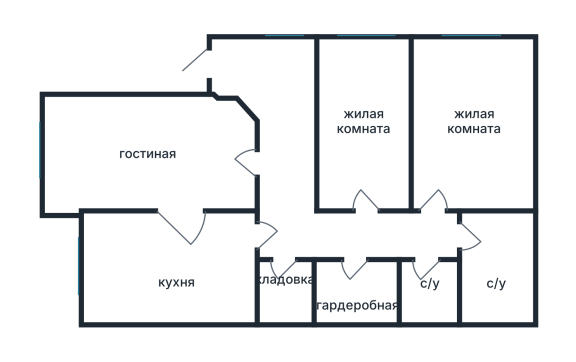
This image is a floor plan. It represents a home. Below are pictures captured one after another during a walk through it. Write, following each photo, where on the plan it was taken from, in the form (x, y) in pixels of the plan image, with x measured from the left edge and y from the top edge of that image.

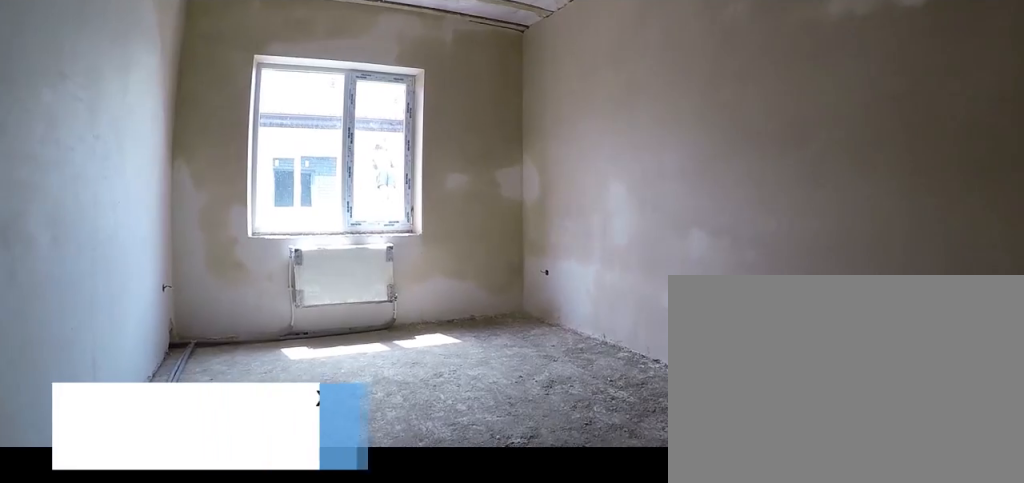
(447, 181)
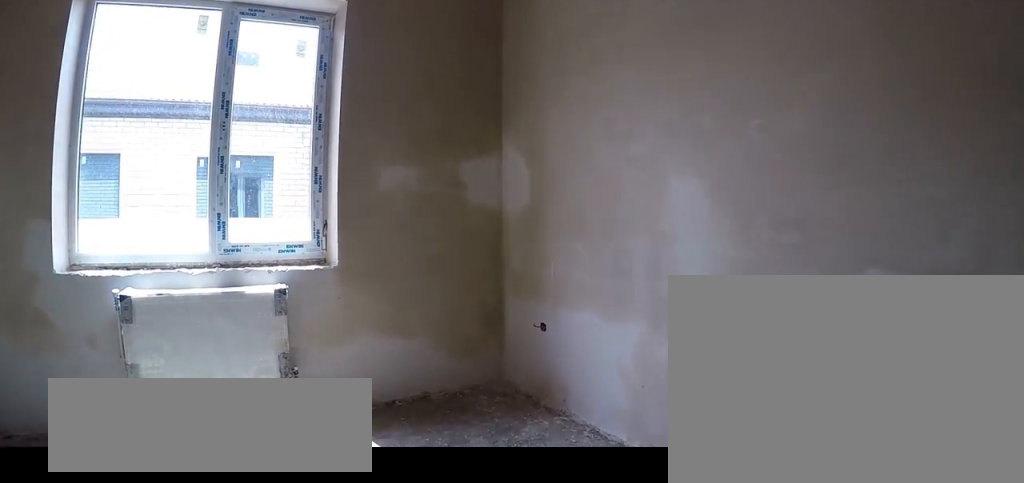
(470, 121)
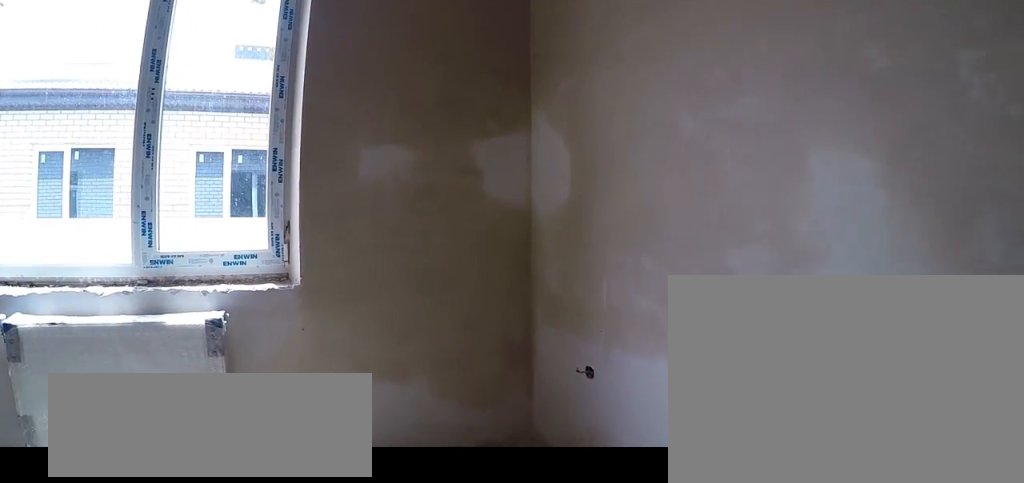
(473, 123)
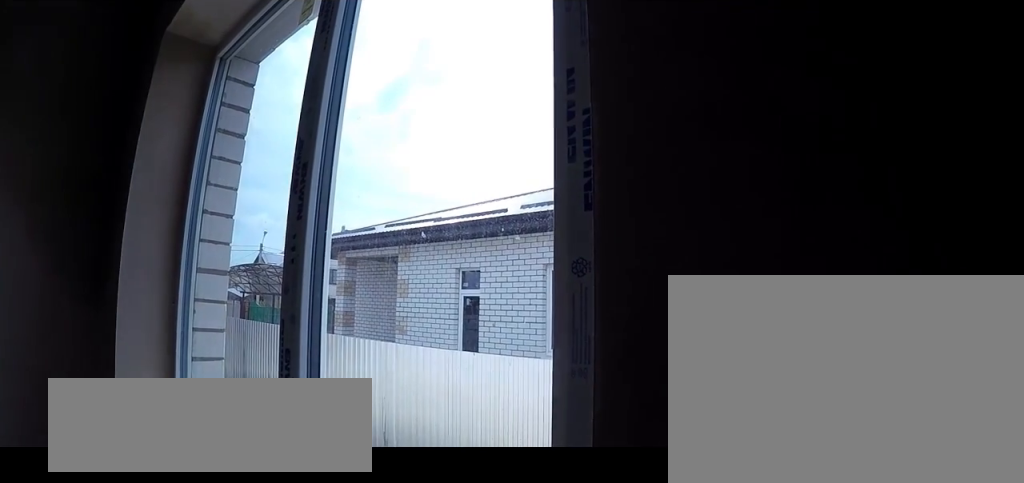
(516, 61)
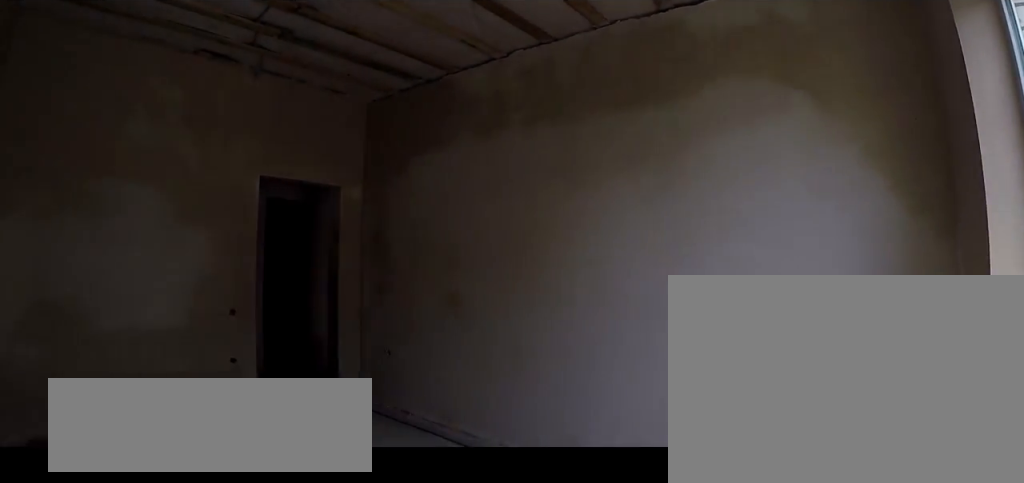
(517, 59)
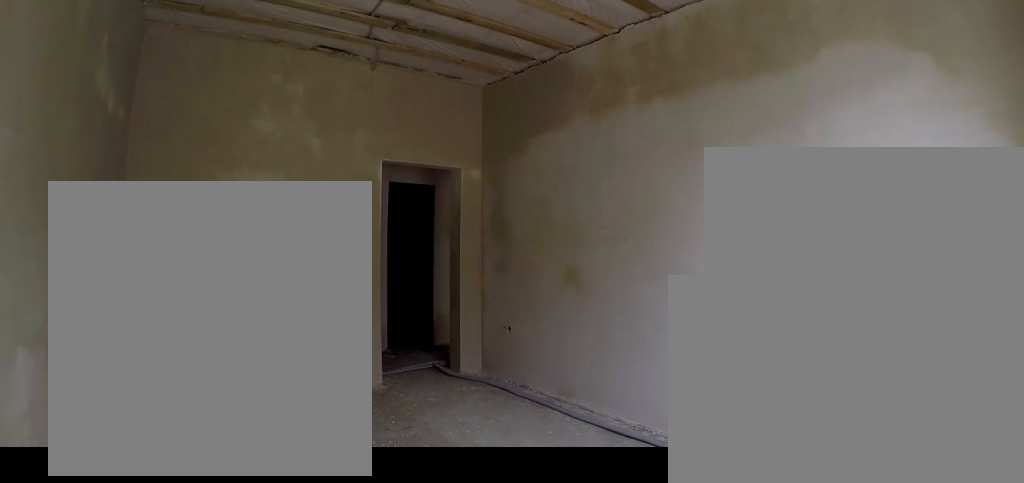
(516, 61)
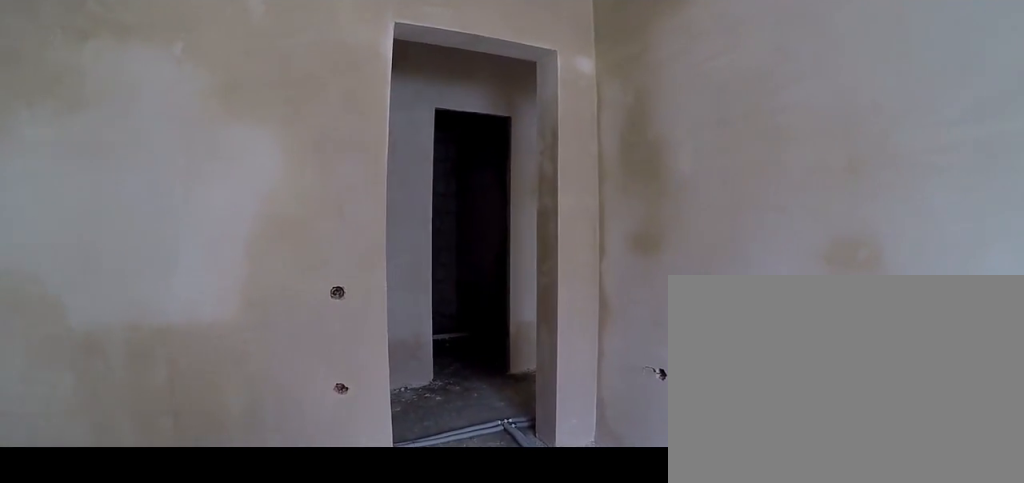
(465, 149)
